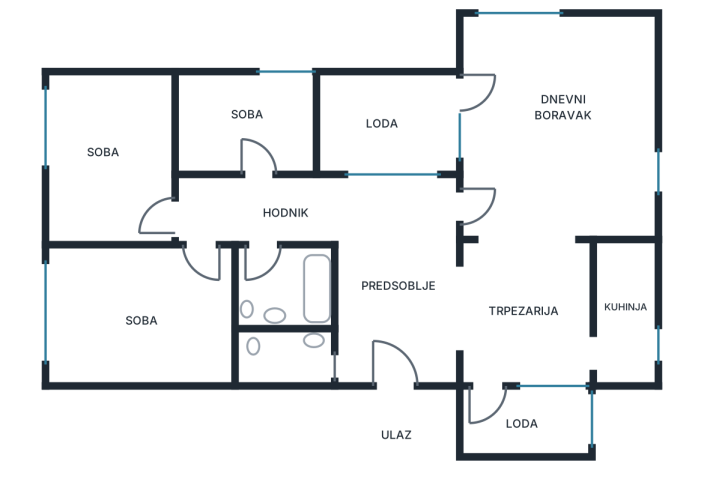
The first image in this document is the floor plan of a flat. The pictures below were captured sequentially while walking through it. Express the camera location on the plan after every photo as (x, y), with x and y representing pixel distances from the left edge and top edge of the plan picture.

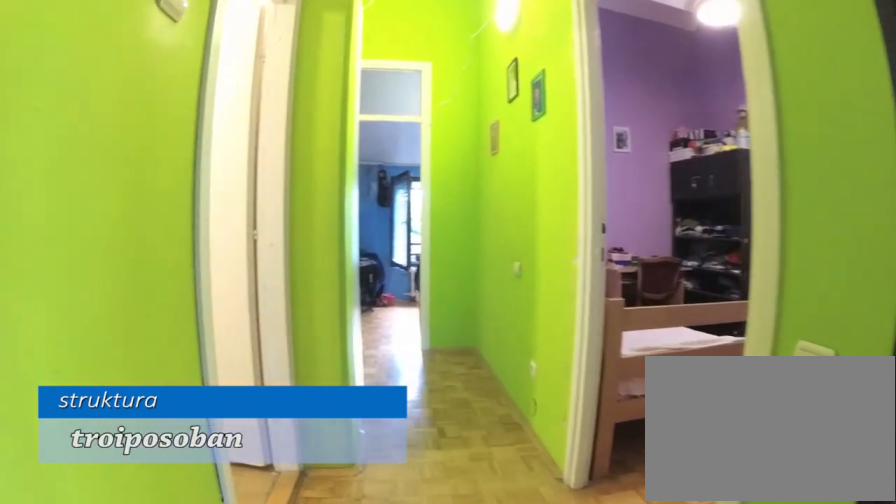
(351, 209)
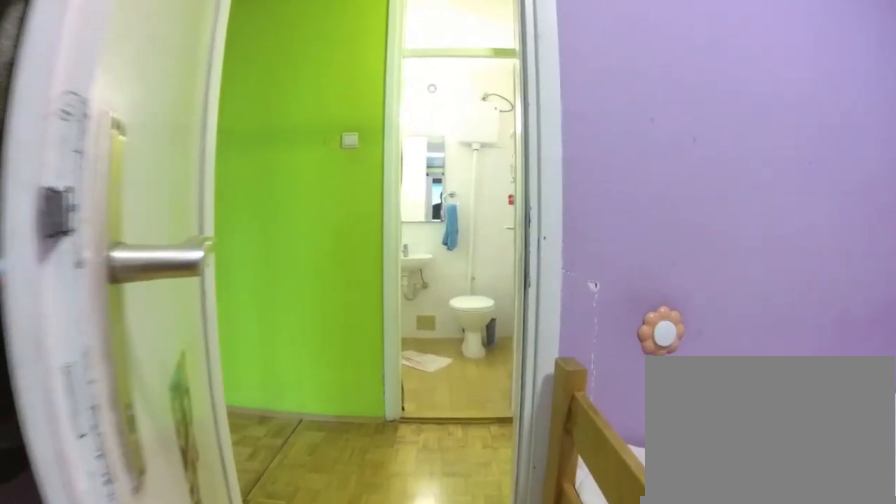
(275, 116)
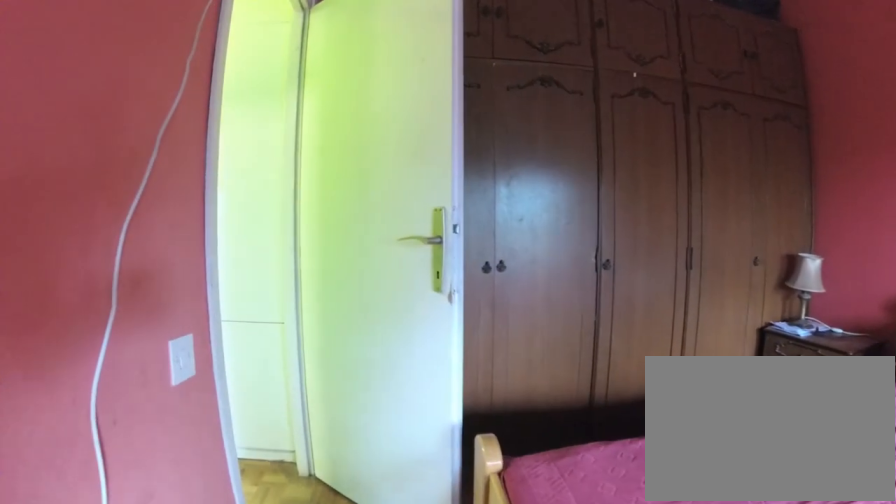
(125, 290)
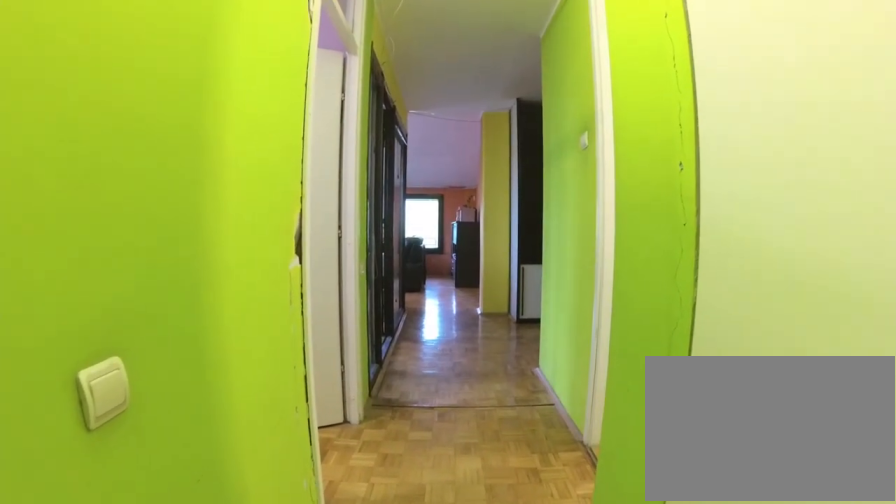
(184, 206)
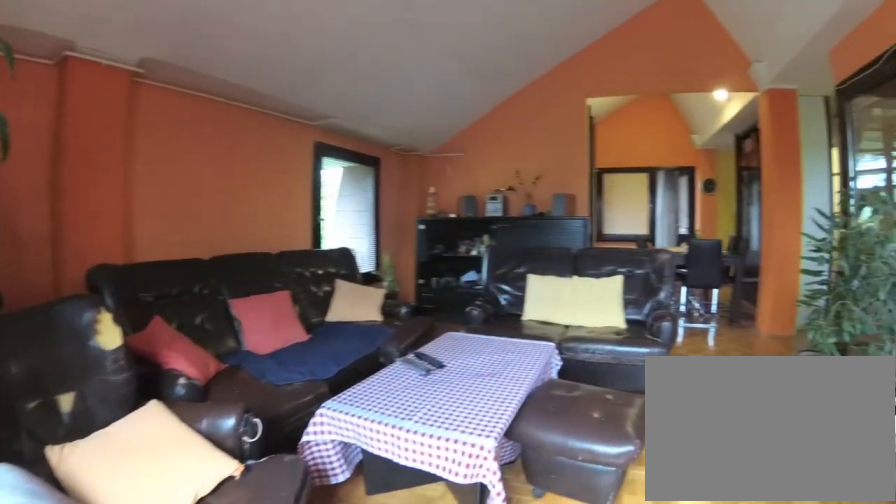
(536, 63)
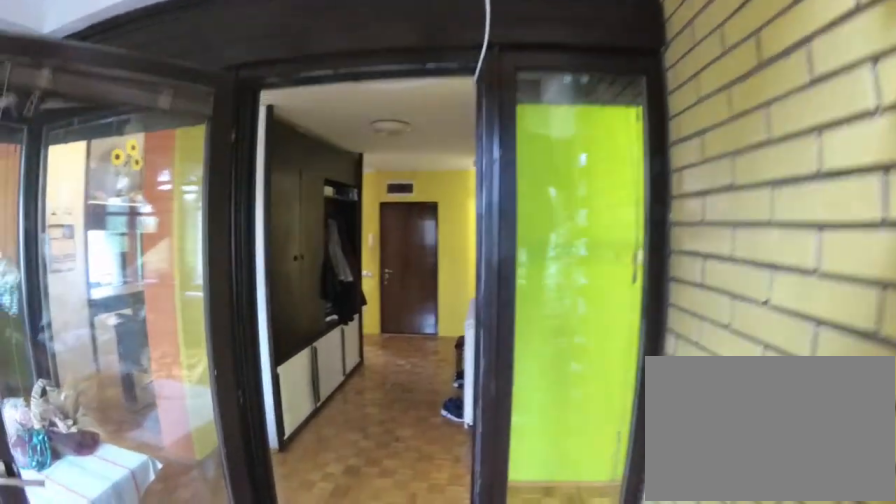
(351, 77)
